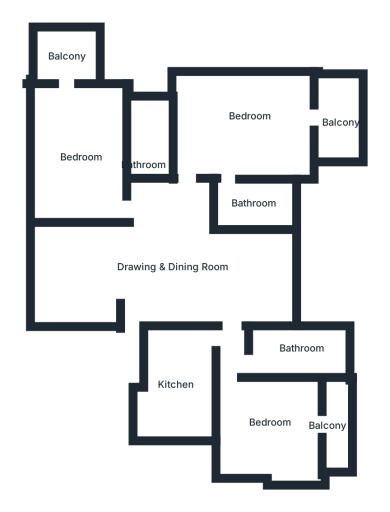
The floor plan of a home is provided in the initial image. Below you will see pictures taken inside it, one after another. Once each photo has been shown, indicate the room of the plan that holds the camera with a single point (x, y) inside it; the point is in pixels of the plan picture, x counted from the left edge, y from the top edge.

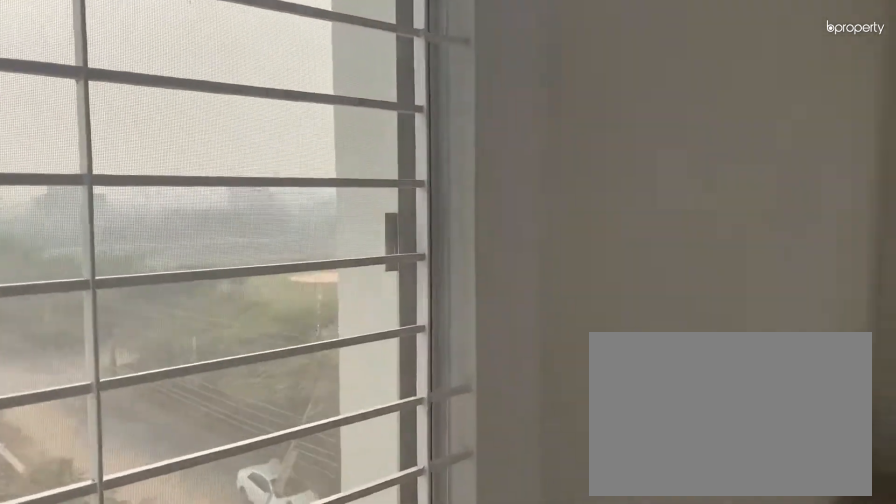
(242, 134)
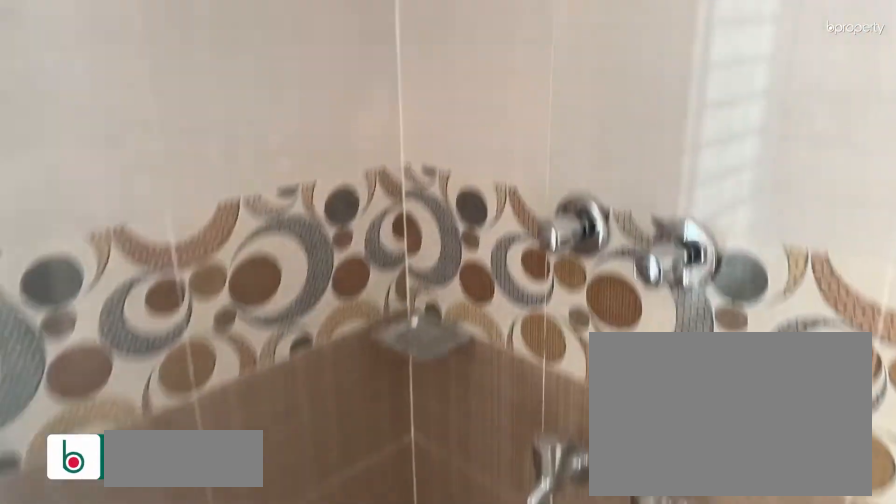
(250, 203)
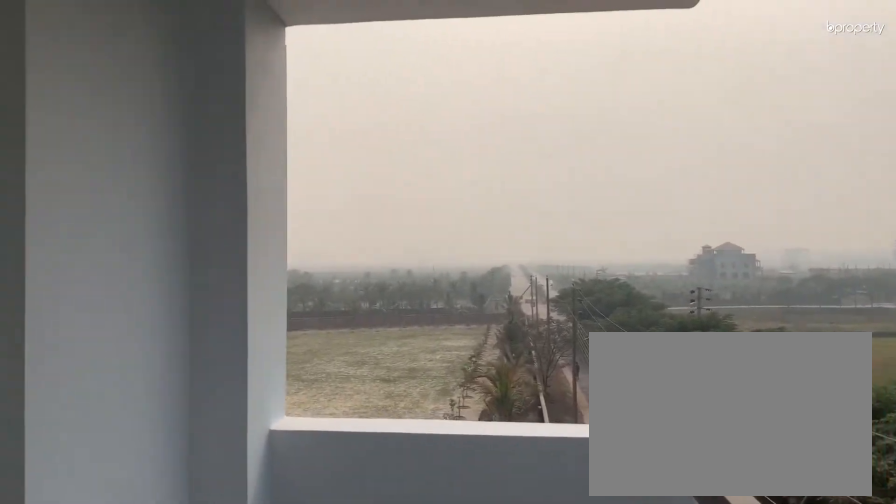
(341, 121)
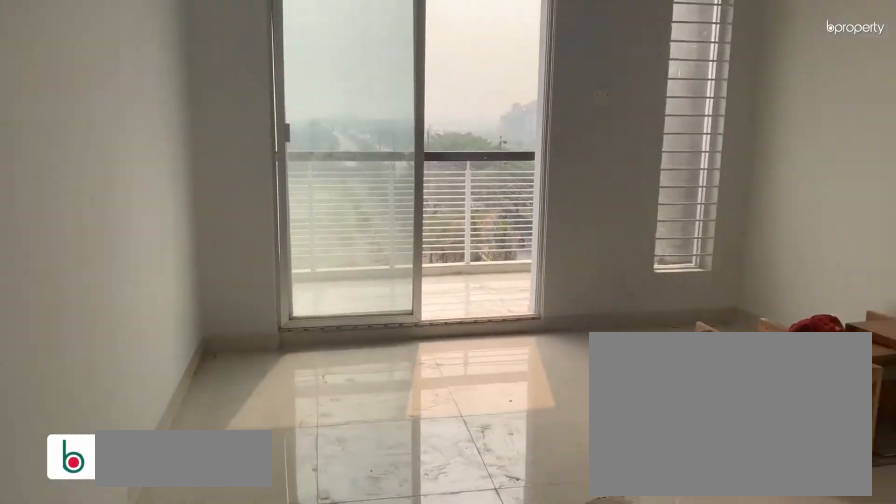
(83, 146)
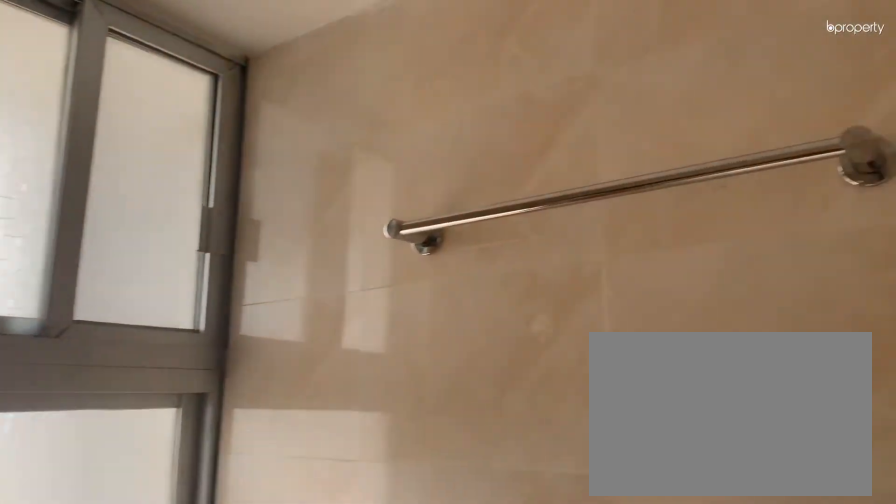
(152, 146)
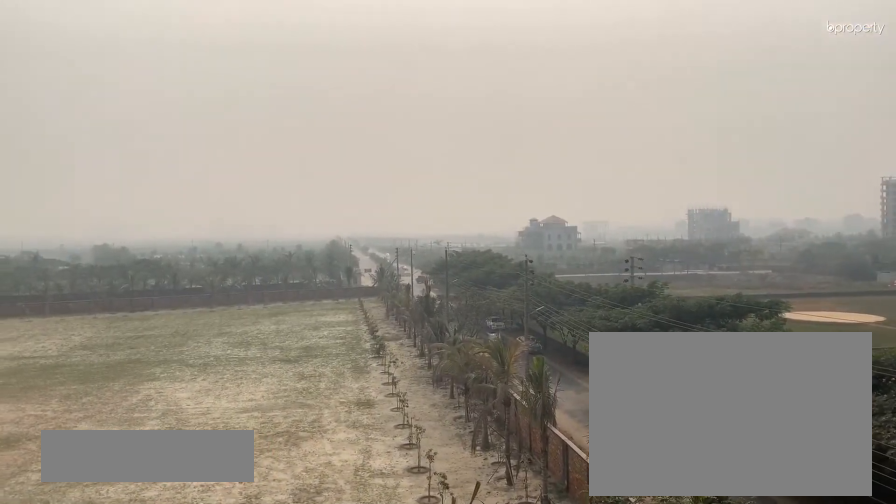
(69, 56)
